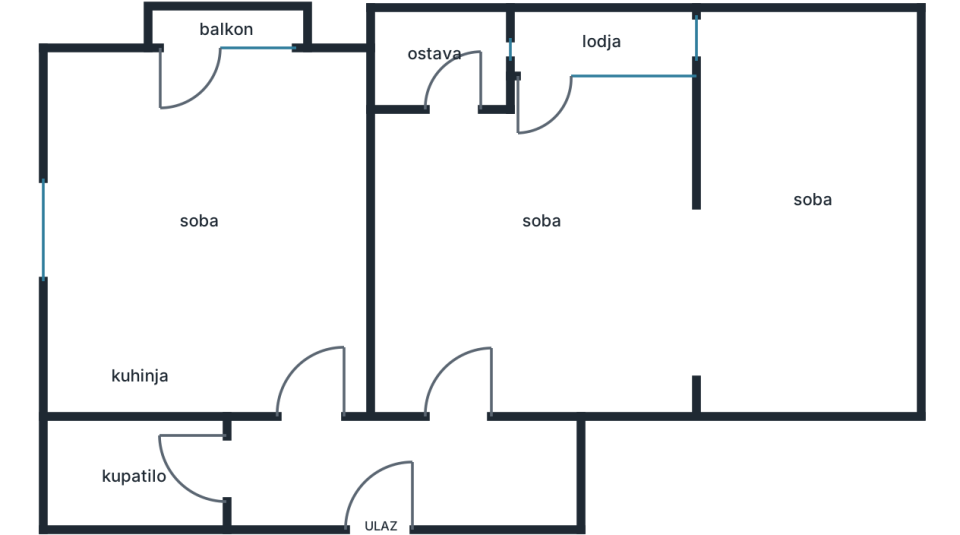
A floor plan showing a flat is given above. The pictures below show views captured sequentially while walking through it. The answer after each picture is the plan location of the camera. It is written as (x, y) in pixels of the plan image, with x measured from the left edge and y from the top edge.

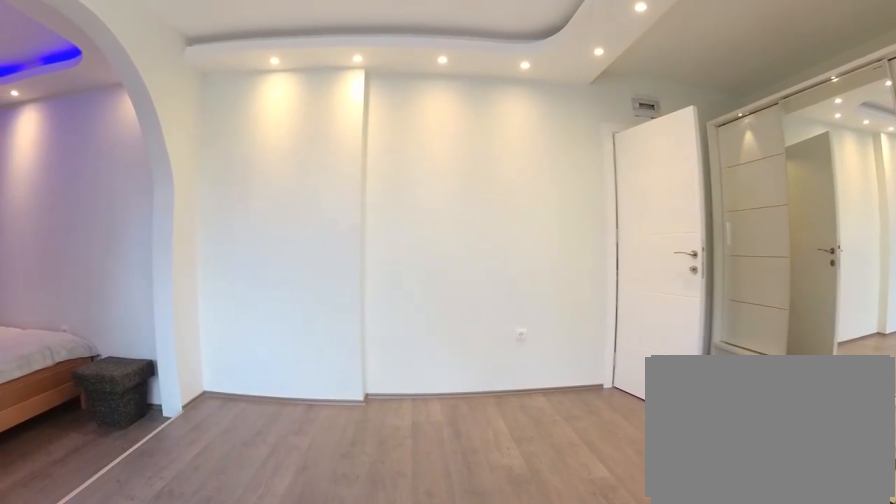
(546, 138)
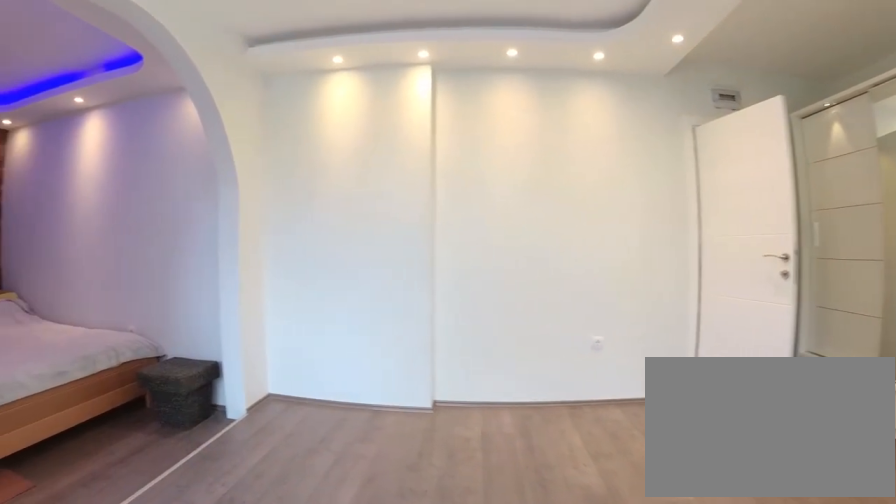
(547, 141)
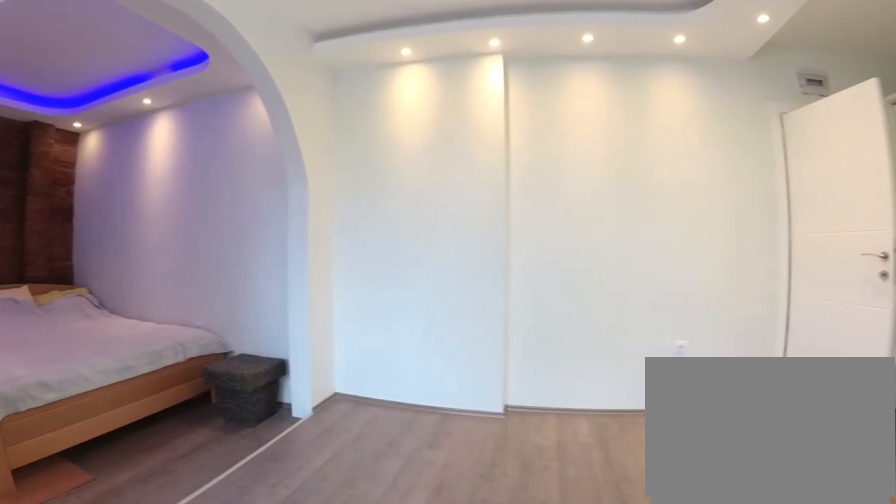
(552, 146)
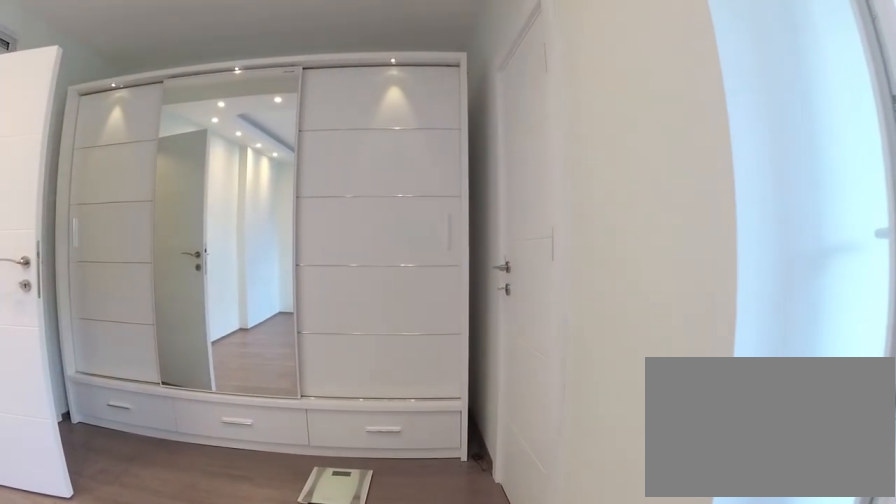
(575, 190)
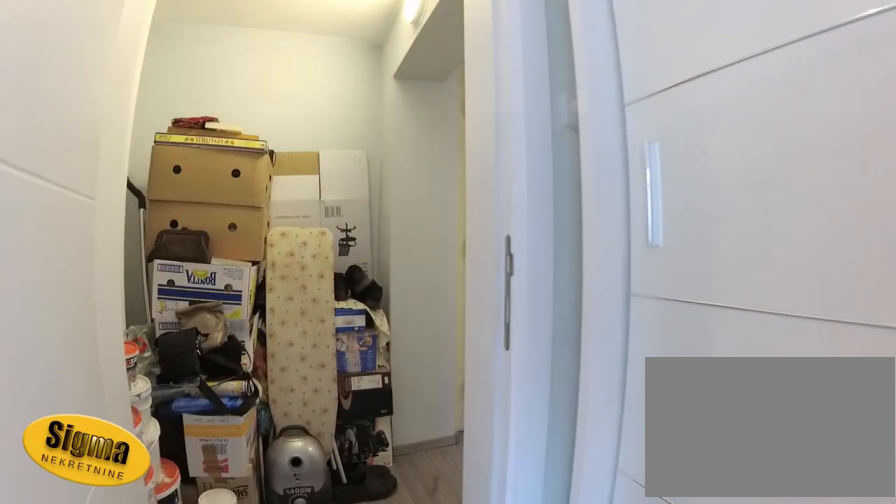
(483, 311)
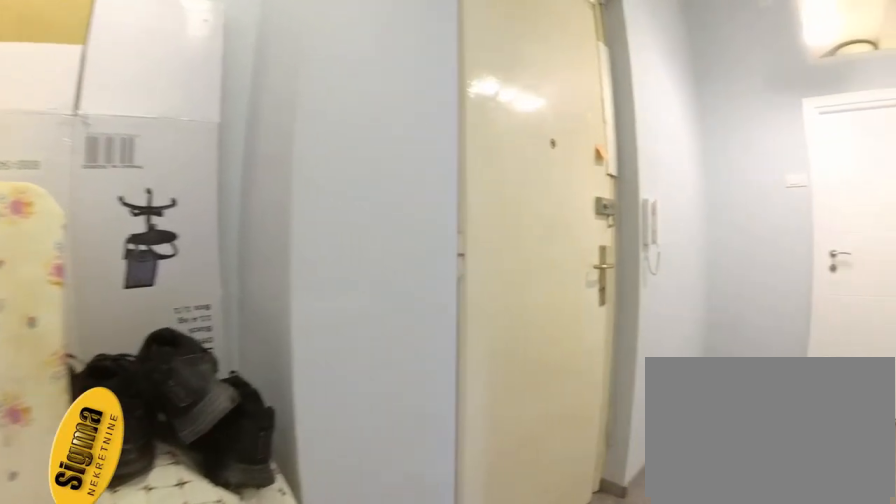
(469, 427)
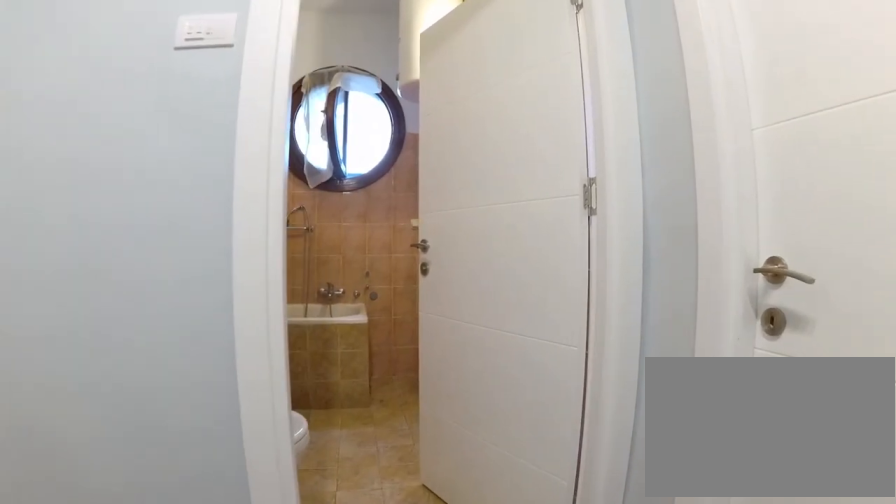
(321, 468)
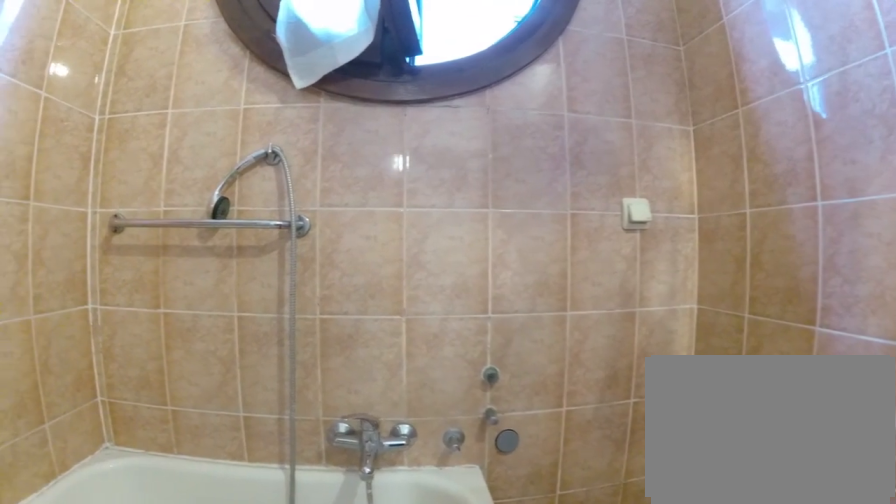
(118, 465)
